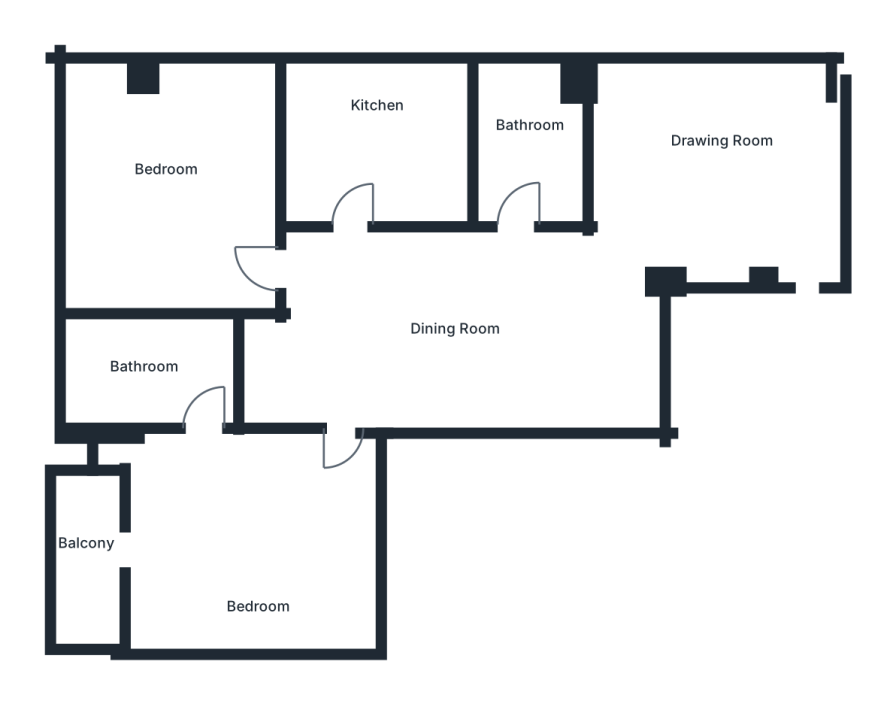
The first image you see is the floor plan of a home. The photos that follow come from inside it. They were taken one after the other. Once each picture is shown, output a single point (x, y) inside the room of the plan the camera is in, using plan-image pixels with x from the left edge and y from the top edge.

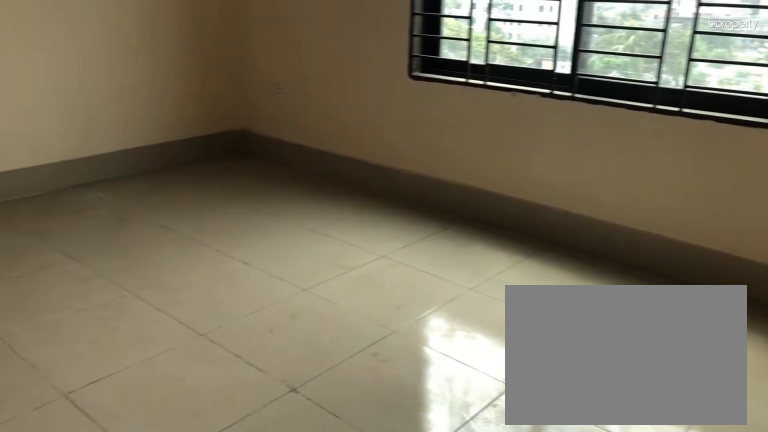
(715, 175)
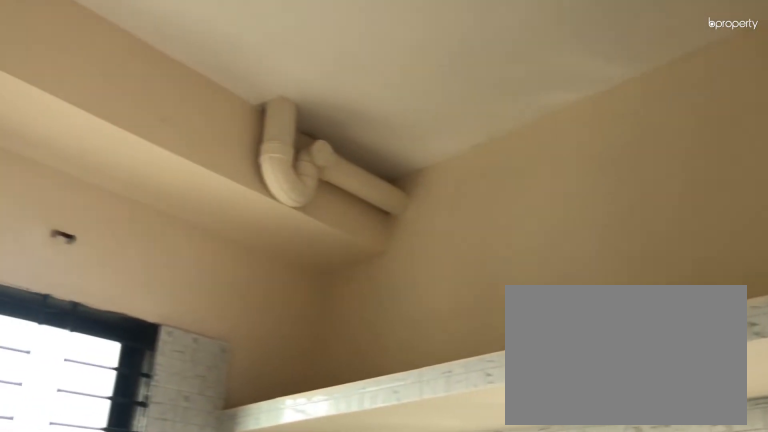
(381, 139)
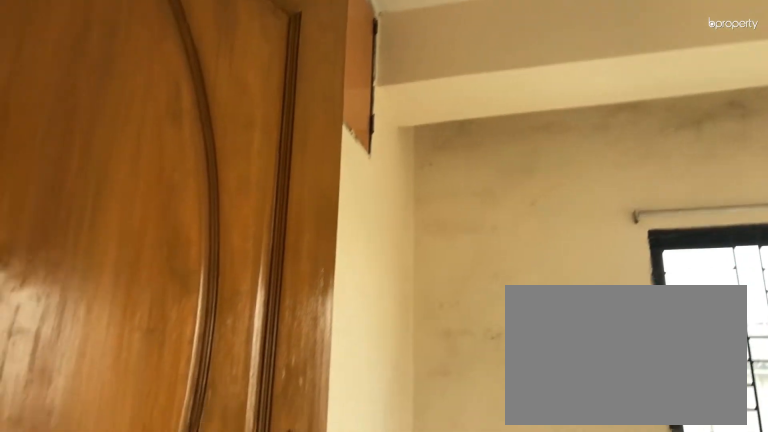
(174, 189)
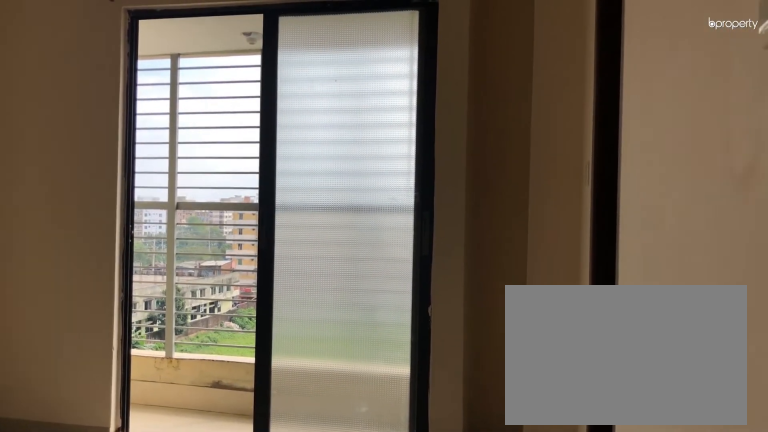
(255, 545)
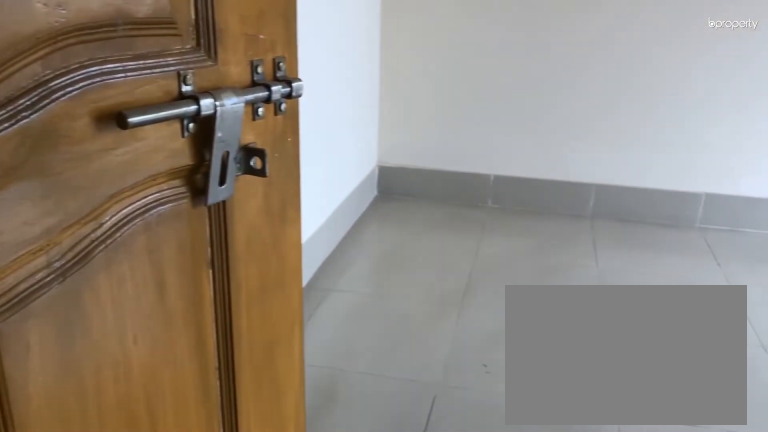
(255, 545)
